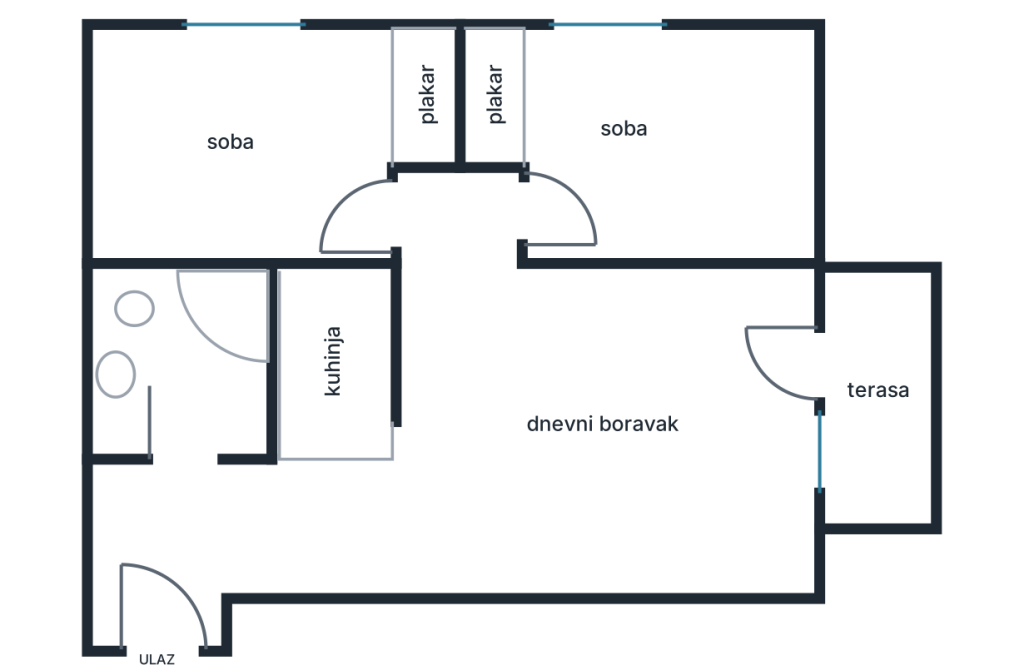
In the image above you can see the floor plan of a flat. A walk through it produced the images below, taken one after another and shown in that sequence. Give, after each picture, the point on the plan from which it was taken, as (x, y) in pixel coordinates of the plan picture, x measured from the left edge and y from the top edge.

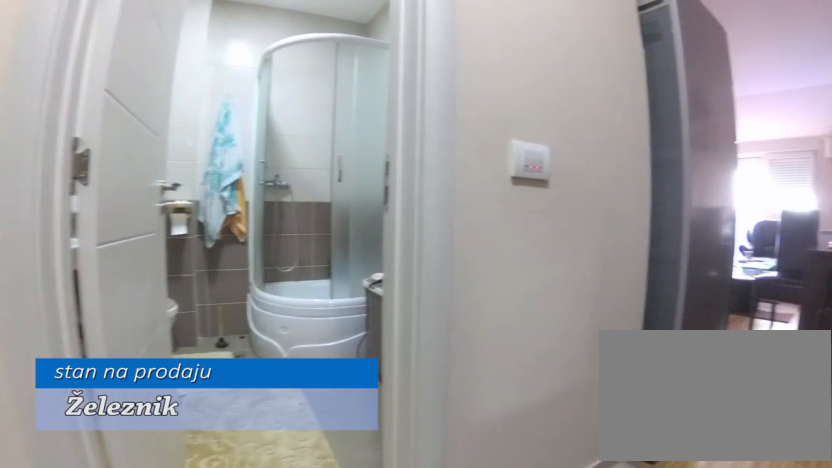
(132, 567)
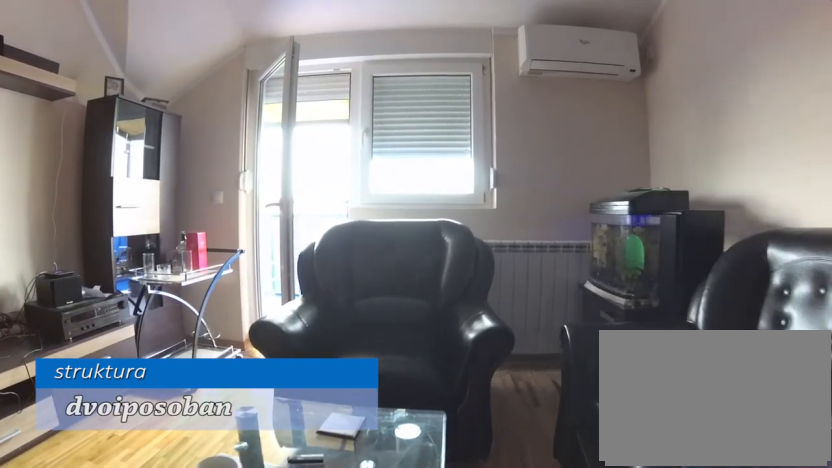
(550, 447)
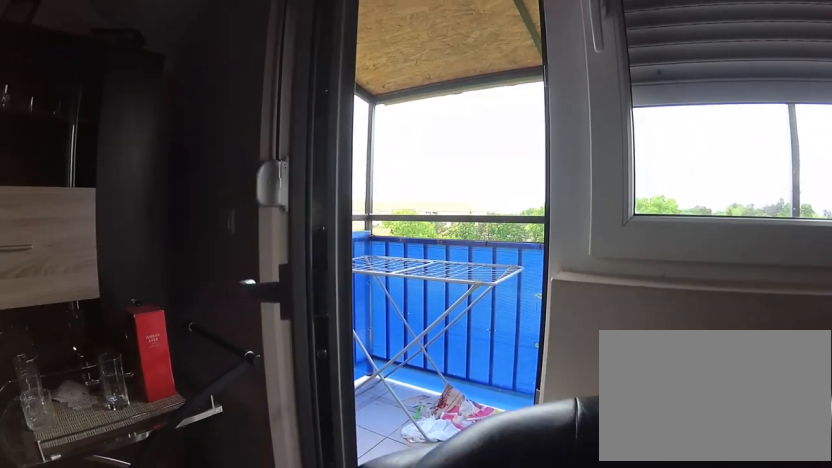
(701, 413)
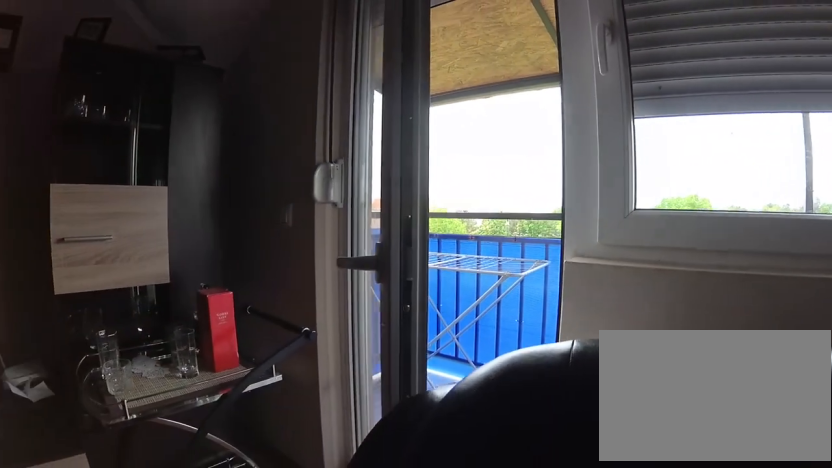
(684, 428)
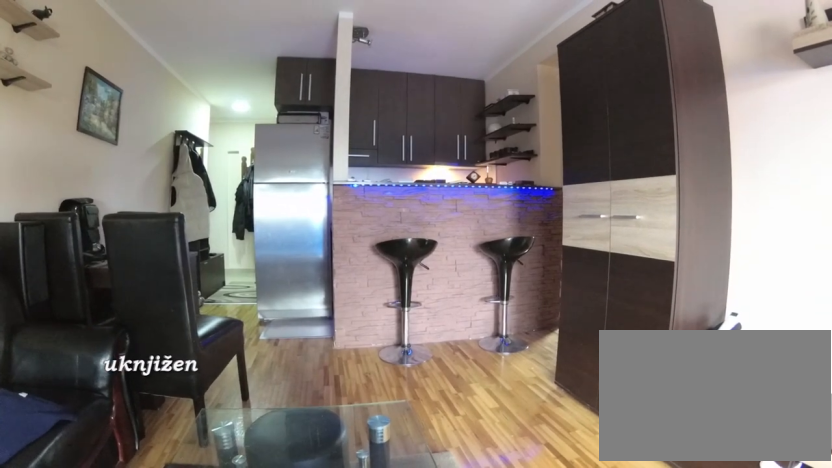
(722, 419)
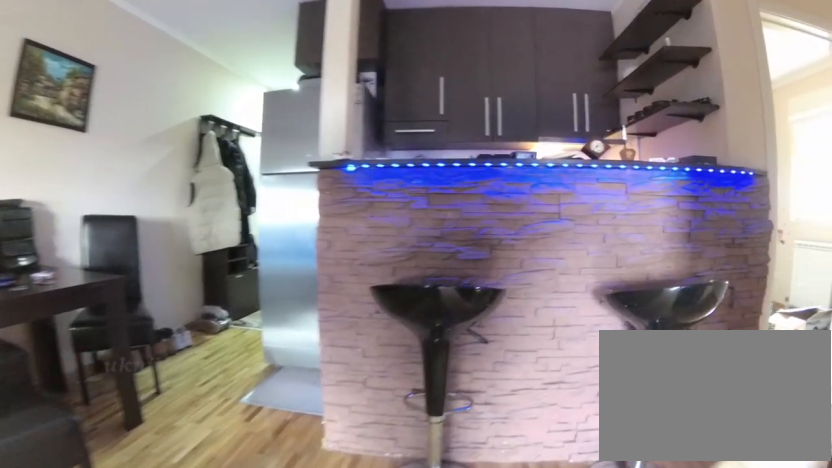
(562, 378)
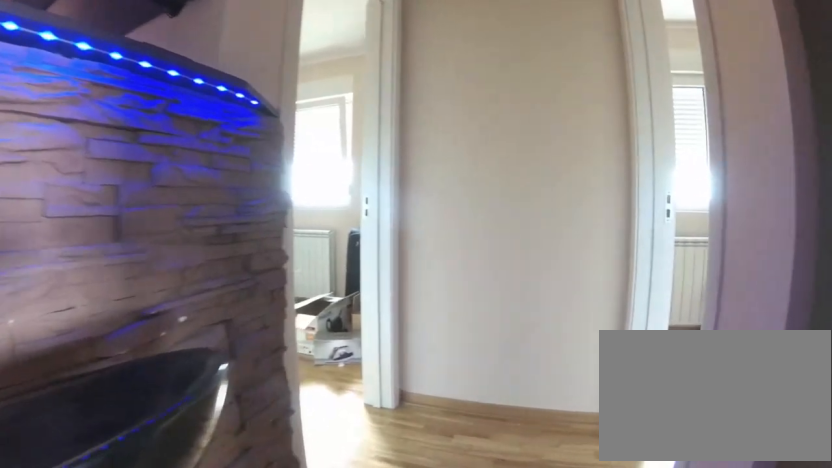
(463, 340)
